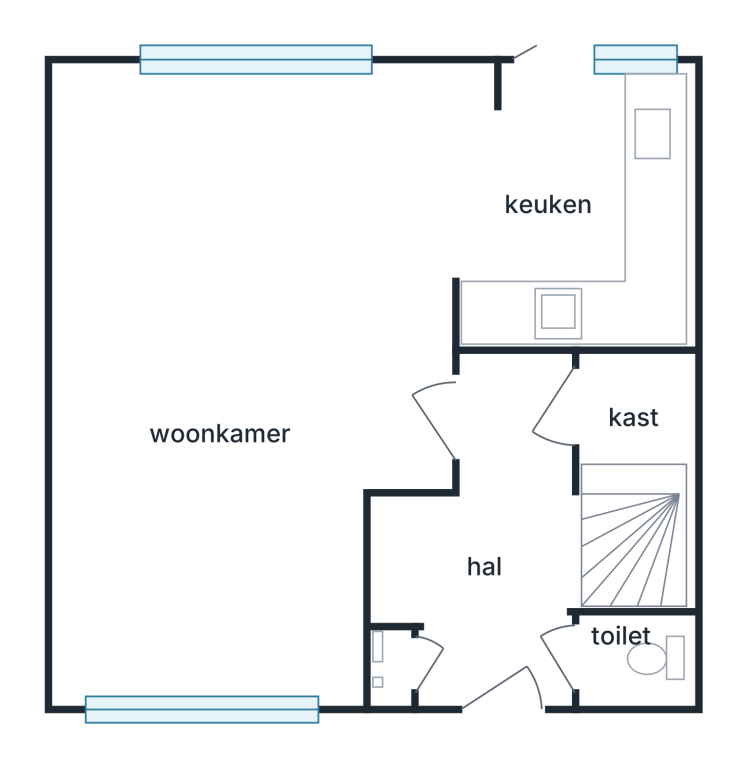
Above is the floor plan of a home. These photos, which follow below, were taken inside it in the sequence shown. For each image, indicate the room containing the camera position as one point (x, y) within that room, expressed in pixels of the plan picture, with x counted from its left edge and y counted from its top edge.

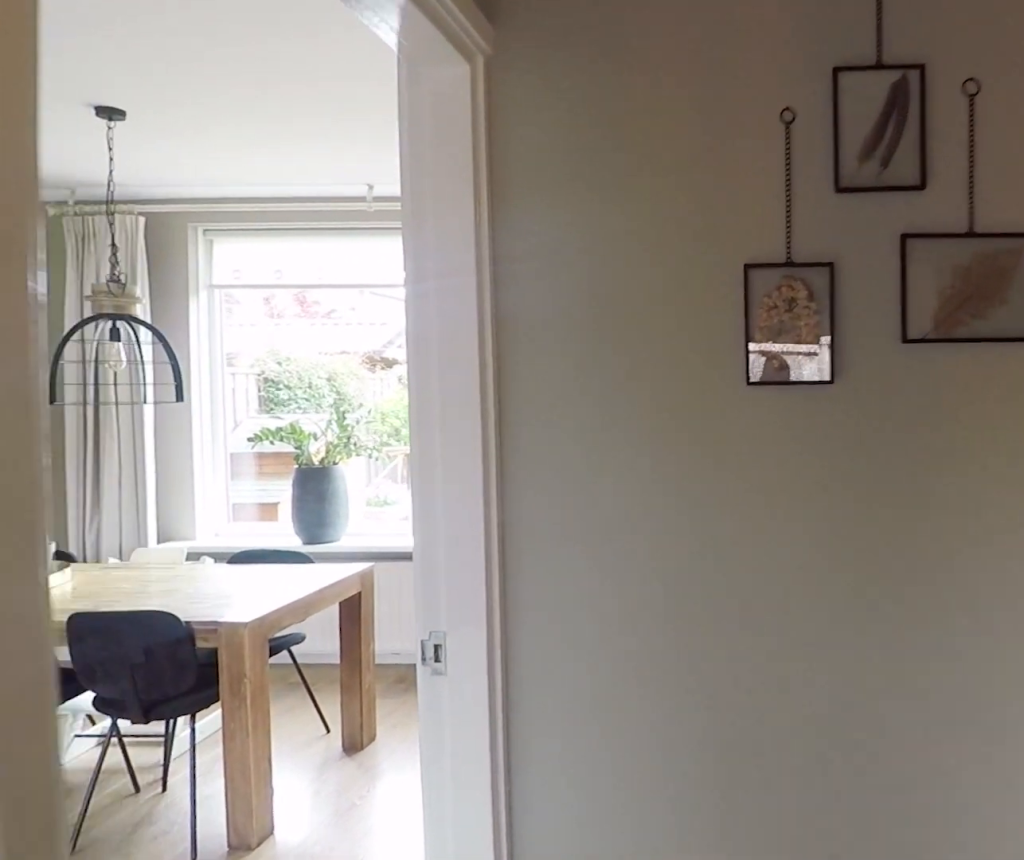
(491, 540)
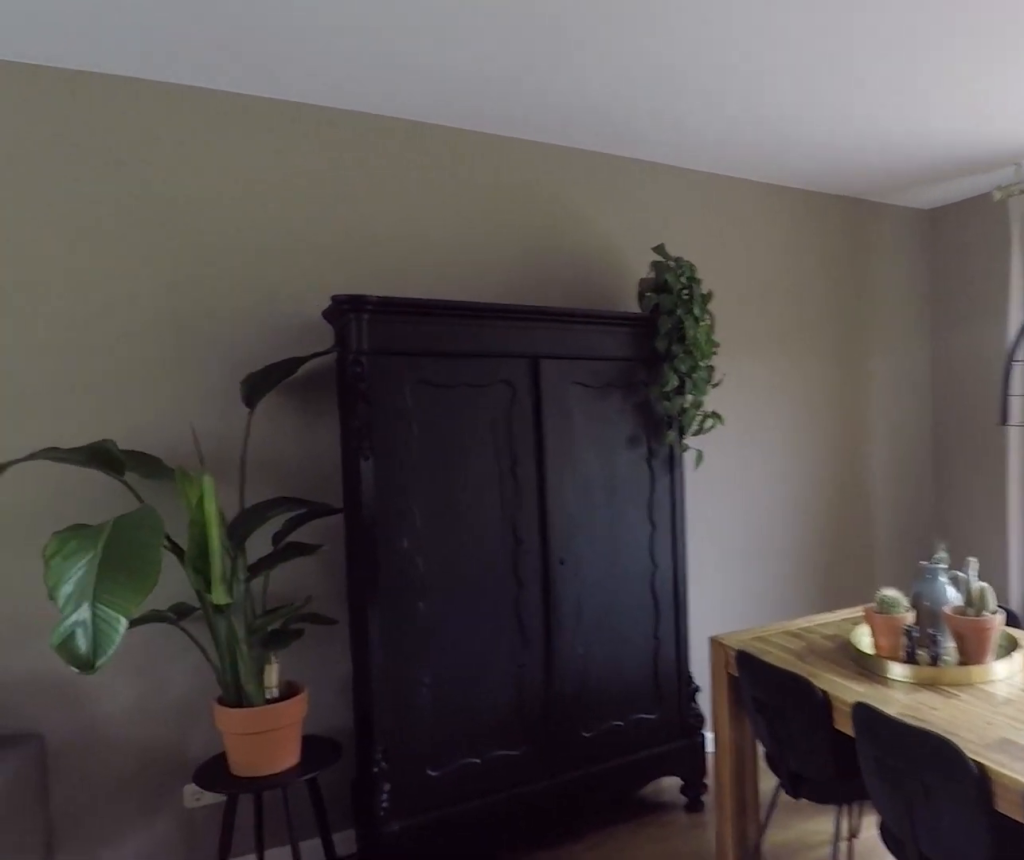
(173, 310)
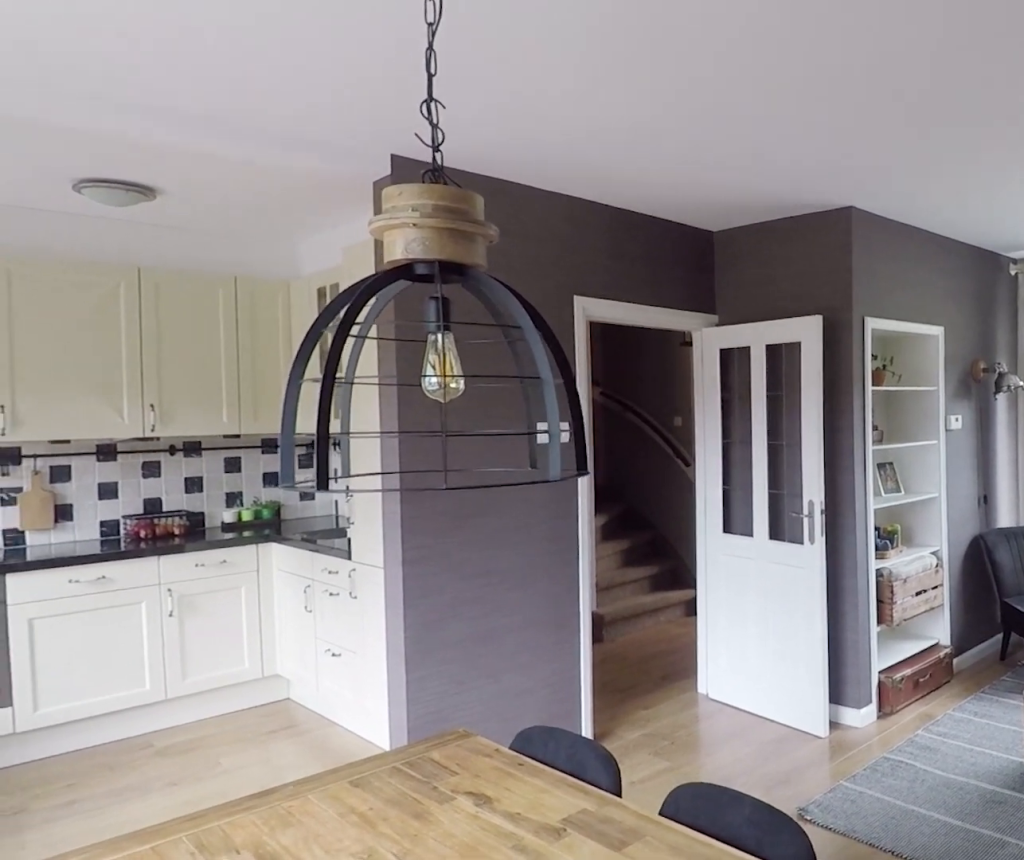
(173, 310)
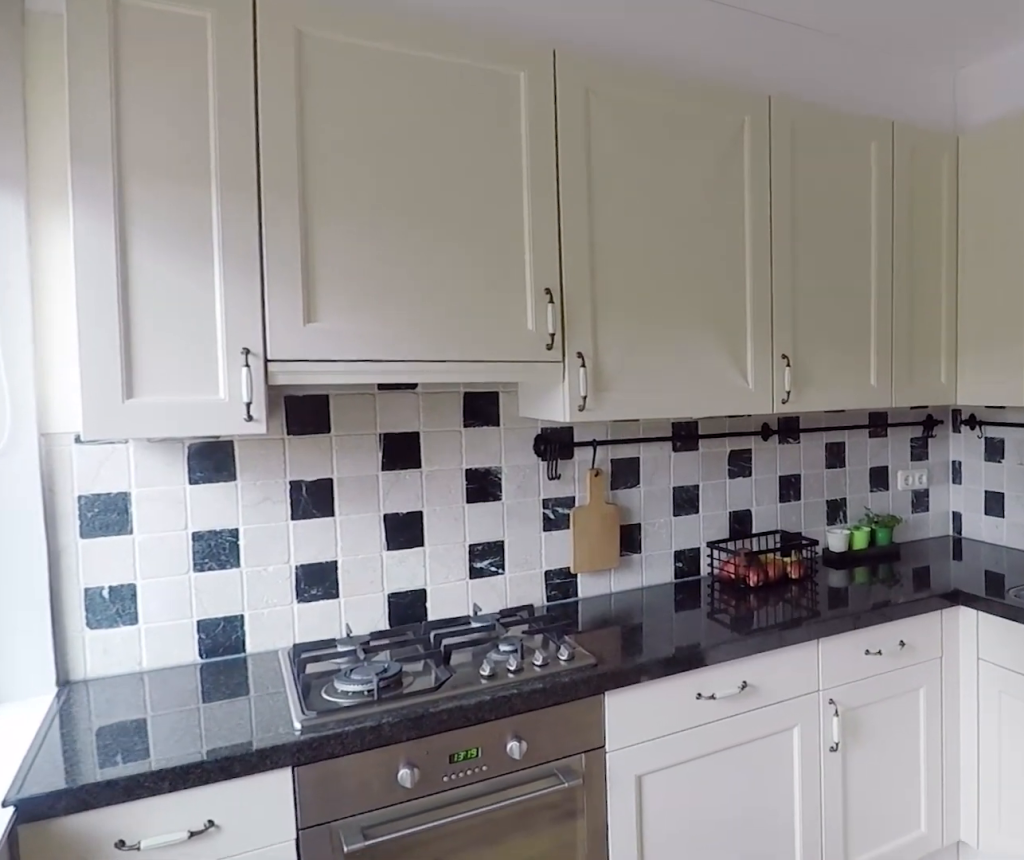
(568, 210)
